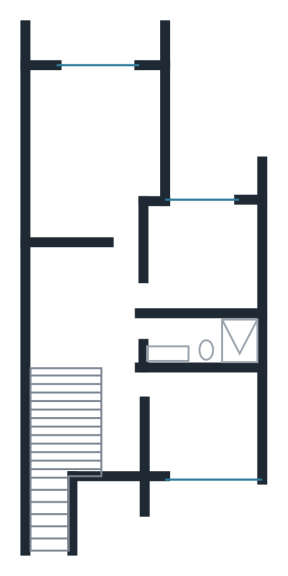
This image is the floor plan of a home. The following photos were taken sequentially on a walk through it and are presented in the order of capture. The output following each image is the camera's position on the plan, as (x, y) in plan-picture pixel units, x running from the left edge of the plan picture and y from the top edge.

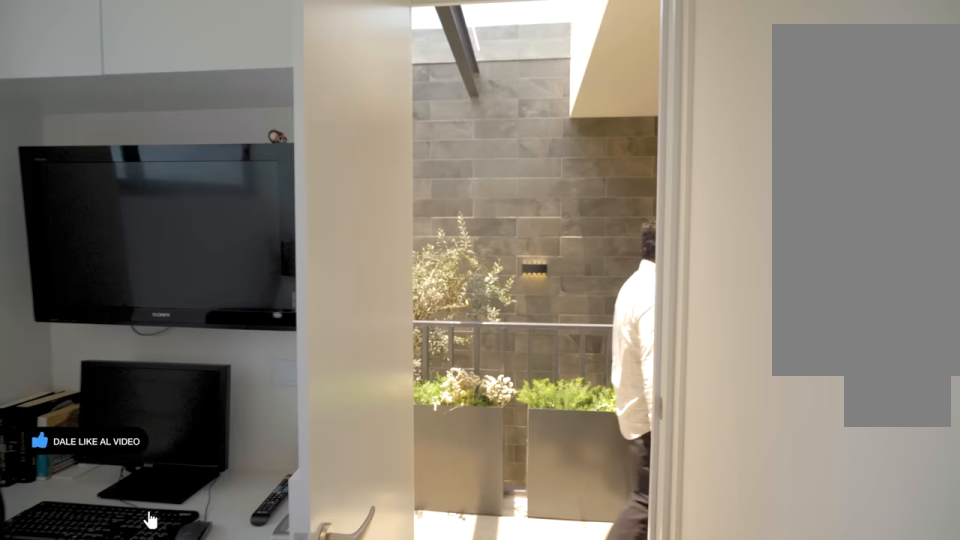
(173, 436)
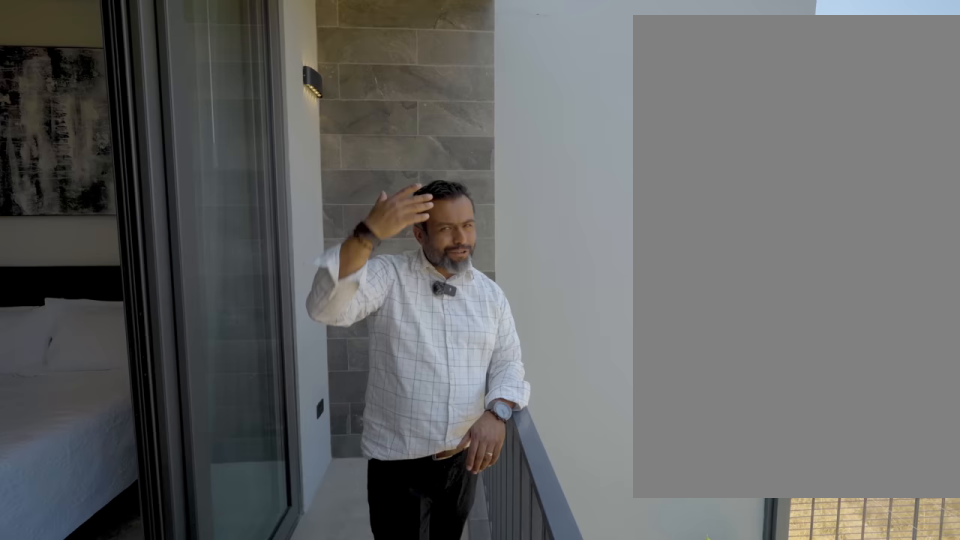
(108, 49)
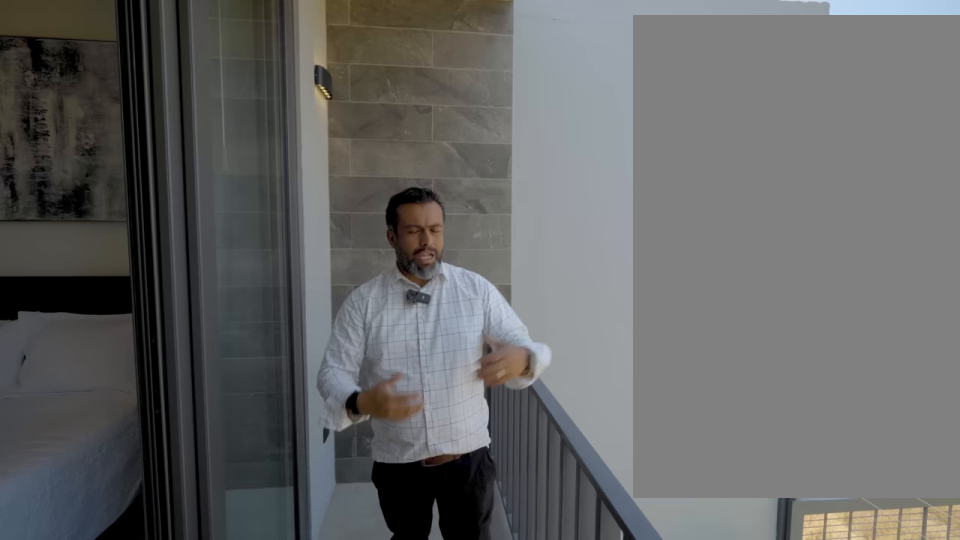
(108, 49)
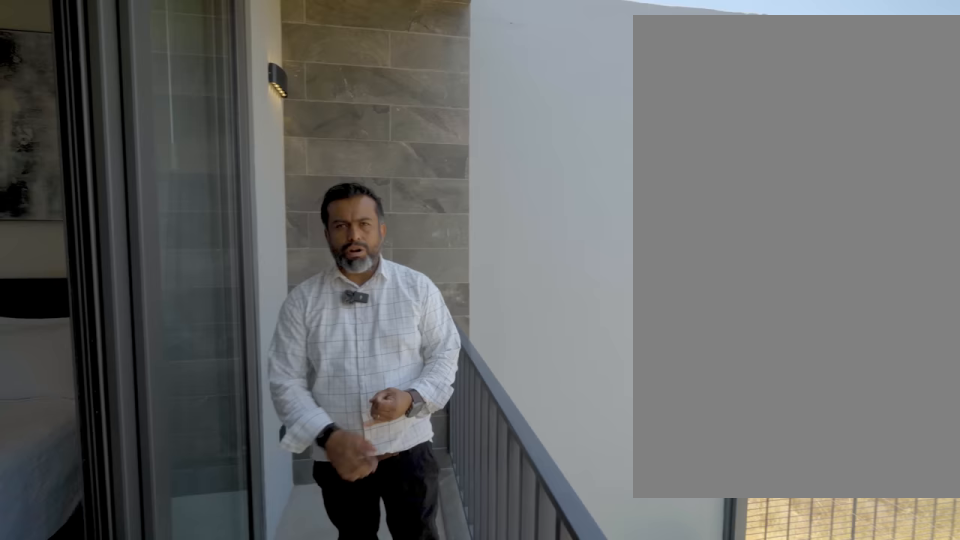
(108, 49)
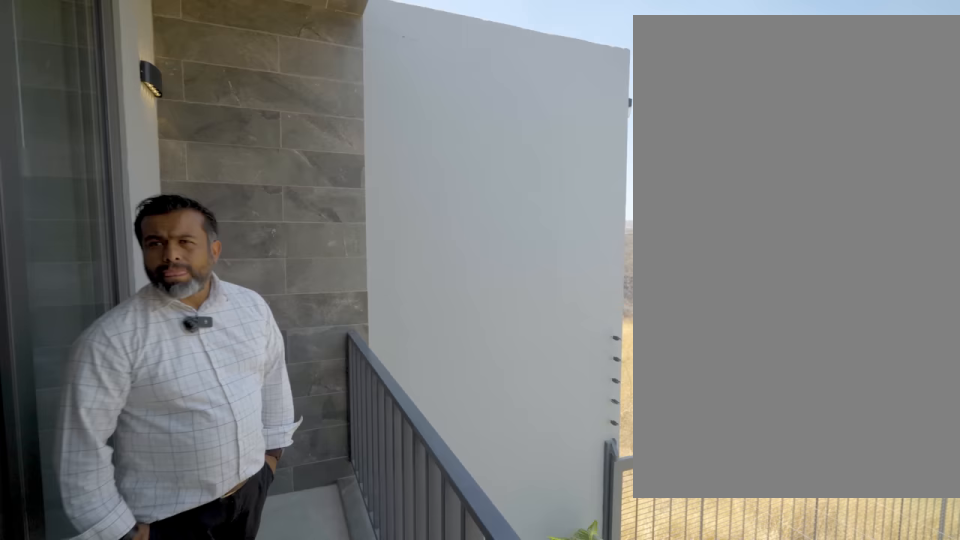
(108, 48)
